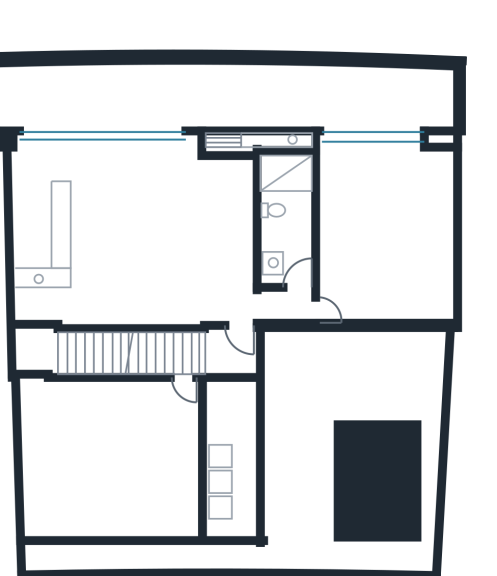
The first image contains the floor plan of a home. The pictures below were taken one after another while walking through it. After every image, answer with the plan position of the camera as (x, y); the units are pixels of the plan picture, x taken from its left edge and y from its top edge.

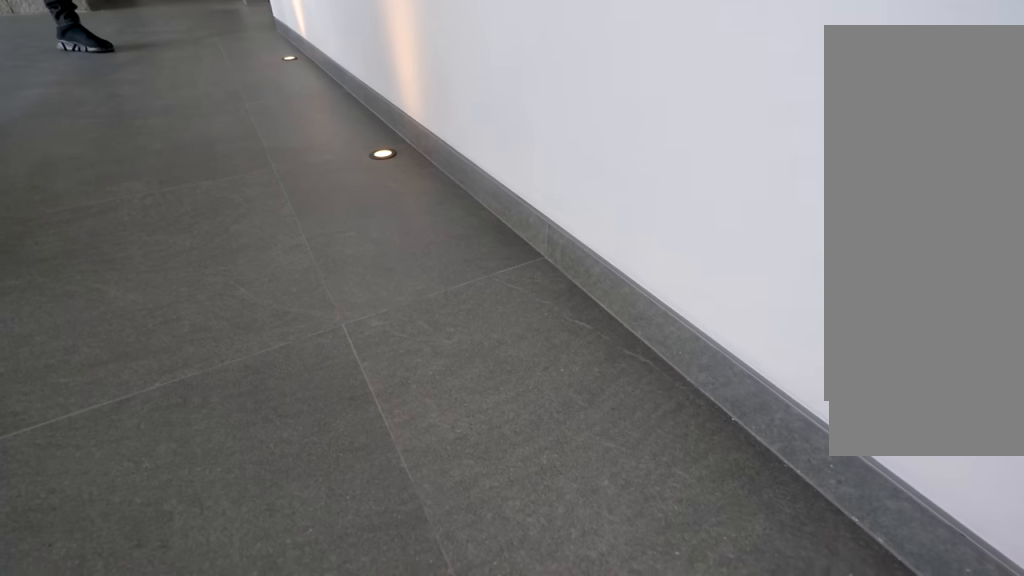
(129, 297)
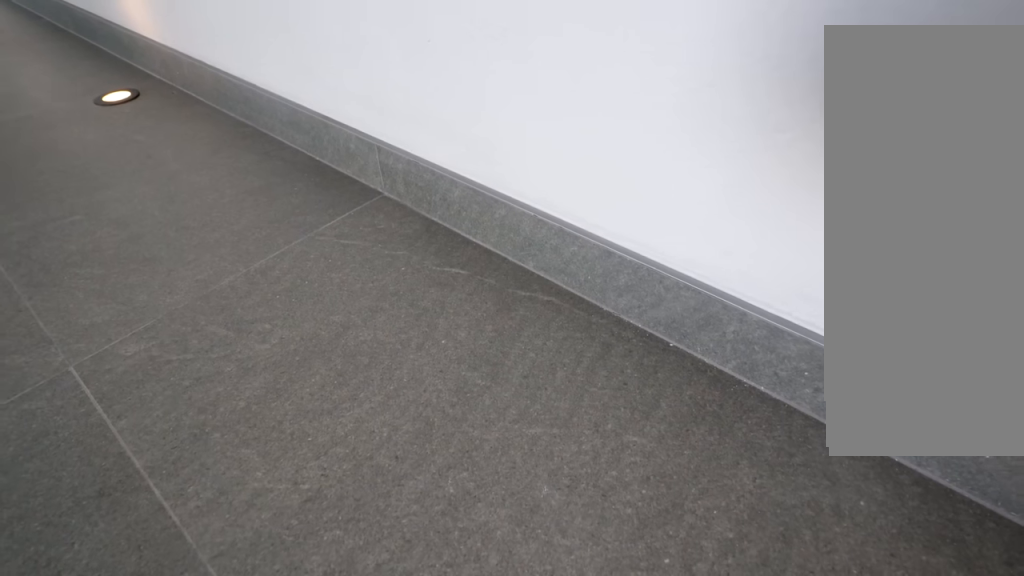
(137, 308)
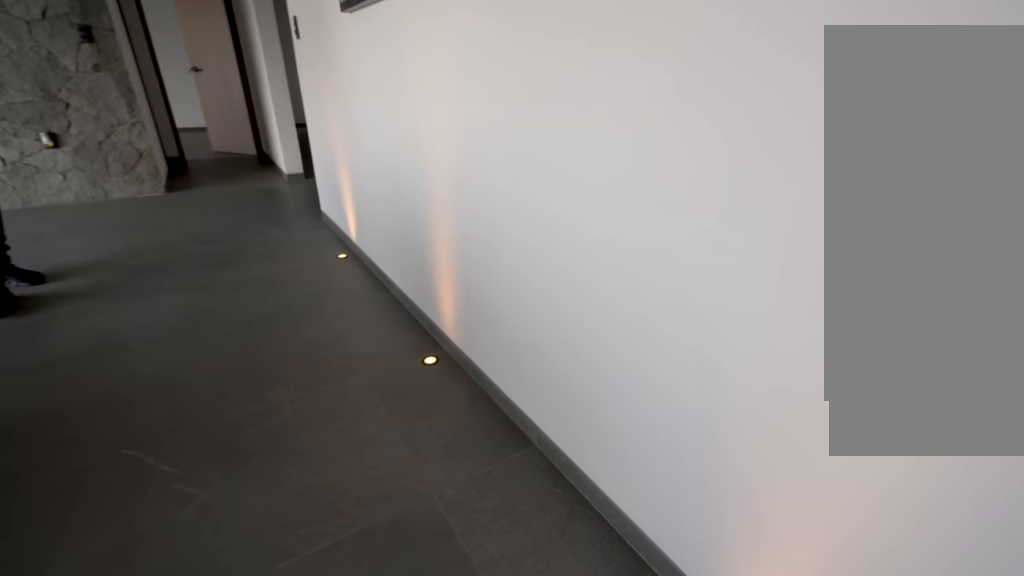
(129, 310)
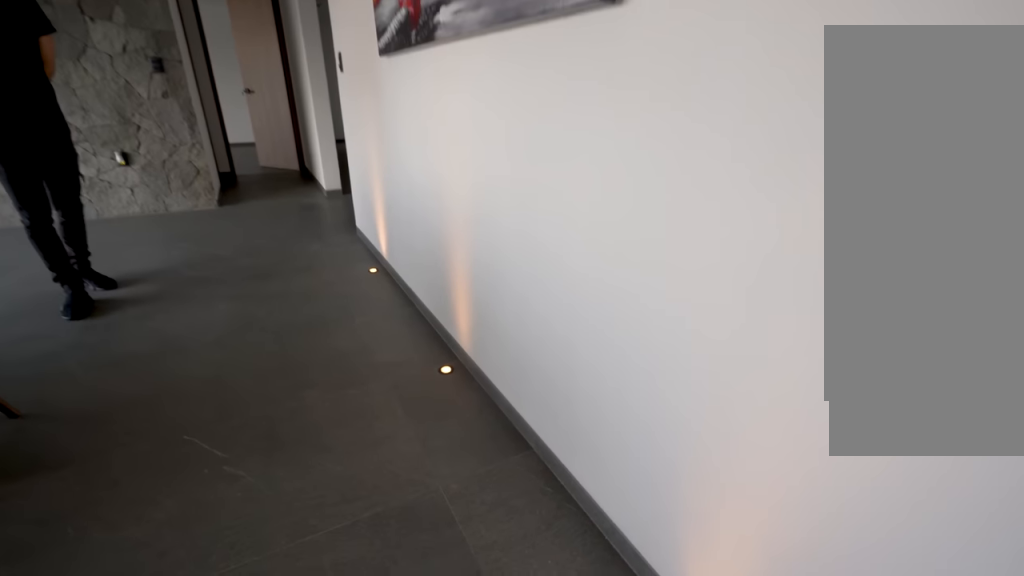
(129, 310)
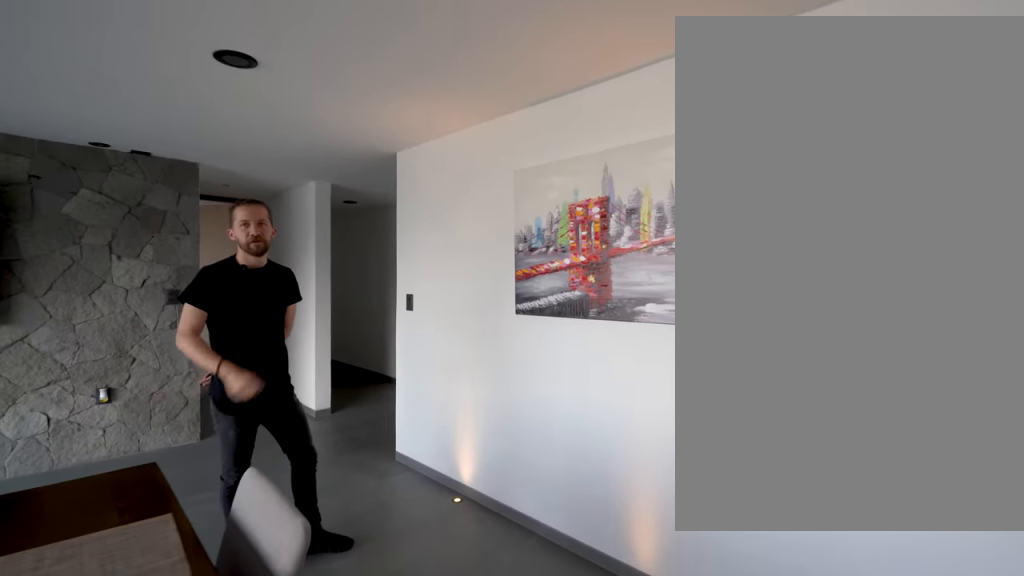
(66, 307)
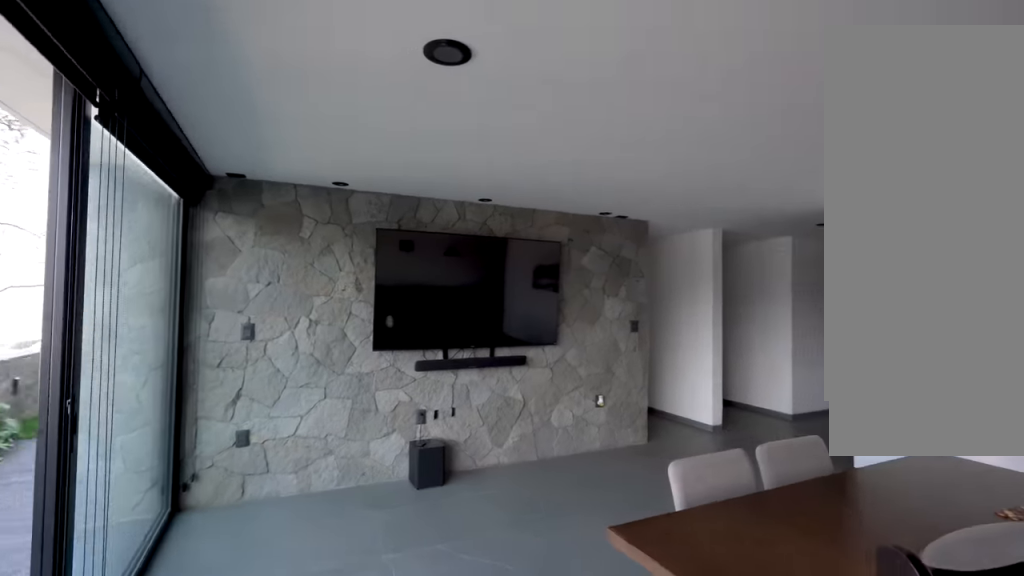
(101, 231)
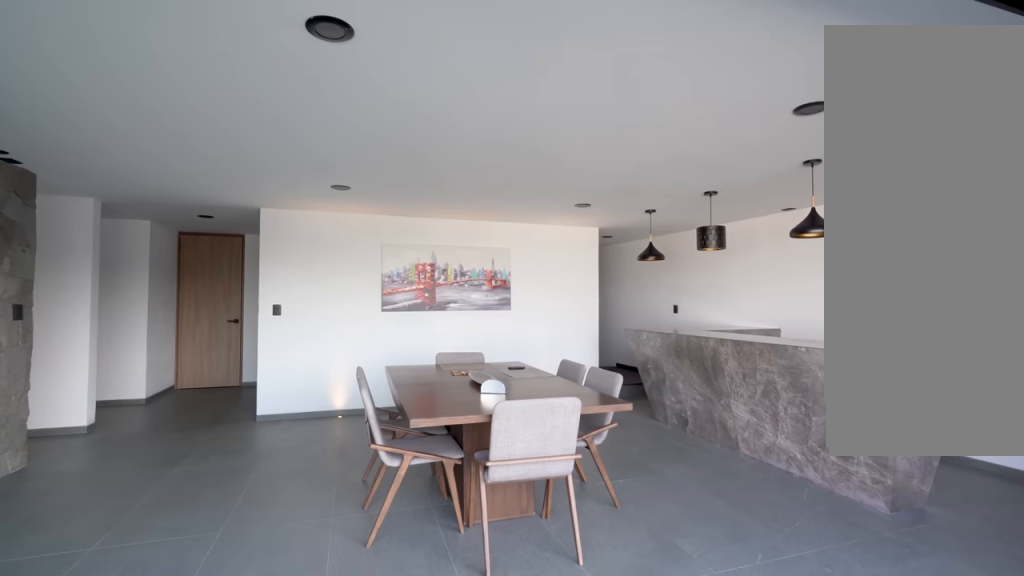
(134, 187)
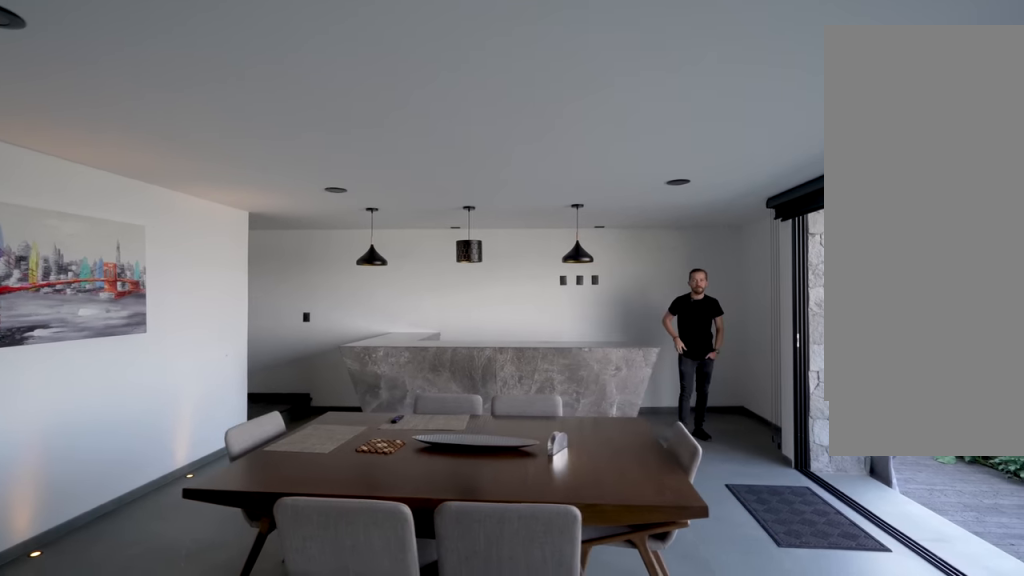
(190, 256)
